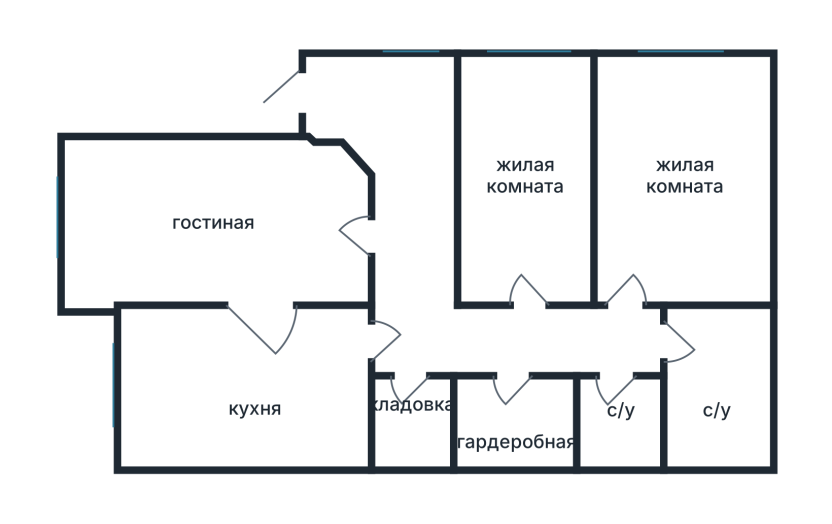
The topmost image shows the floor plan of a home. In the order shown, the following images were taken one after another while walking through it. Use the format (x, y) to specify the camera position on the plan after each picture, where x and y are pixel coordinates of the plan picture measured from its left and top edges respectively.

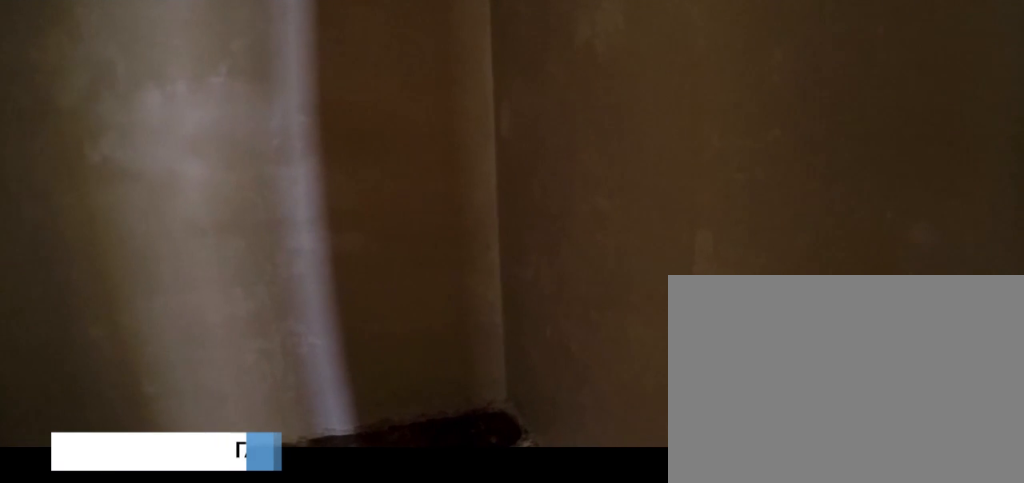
(516, 438)
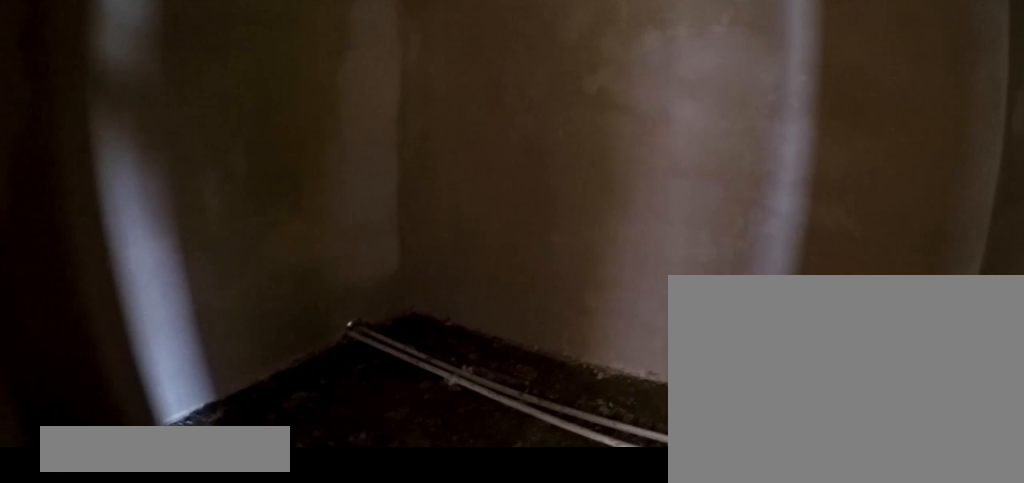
(514, 368)
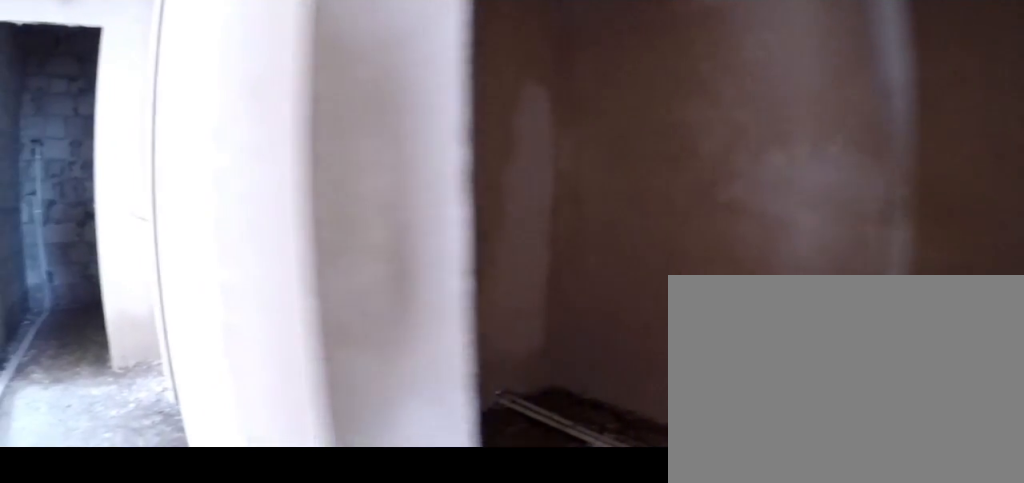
(514, 368)
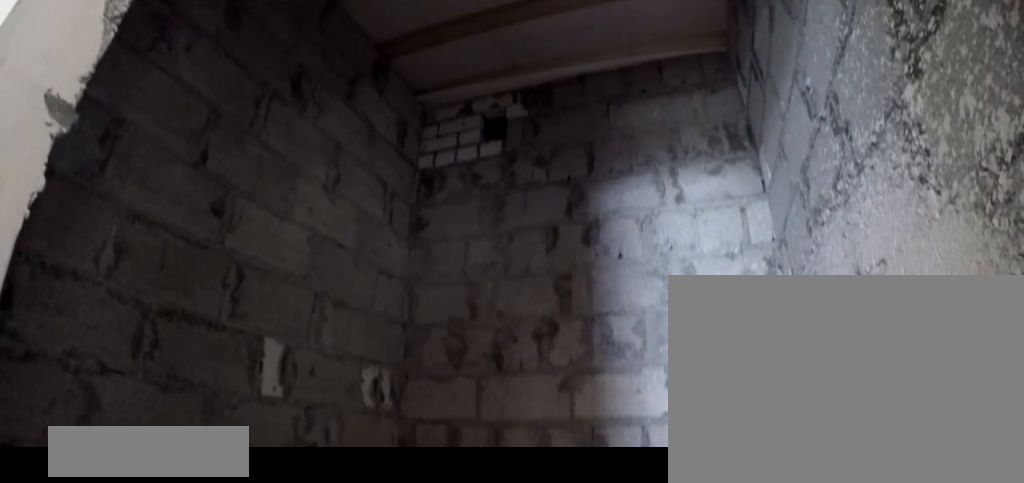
(617, 366)
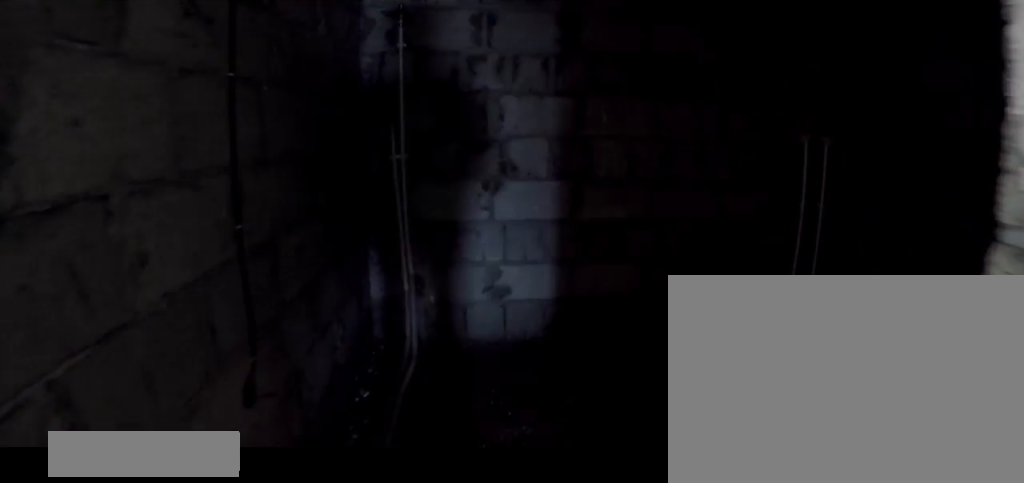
(666, 343)
